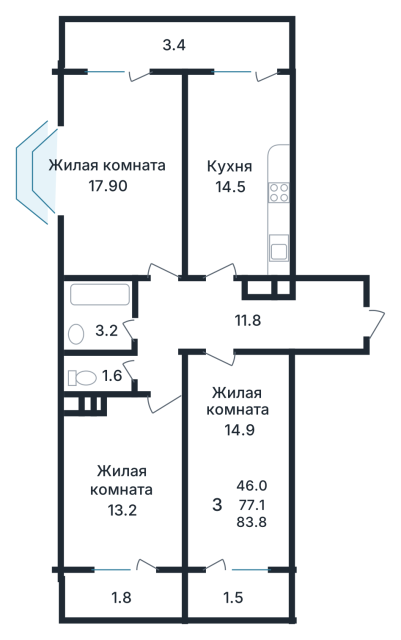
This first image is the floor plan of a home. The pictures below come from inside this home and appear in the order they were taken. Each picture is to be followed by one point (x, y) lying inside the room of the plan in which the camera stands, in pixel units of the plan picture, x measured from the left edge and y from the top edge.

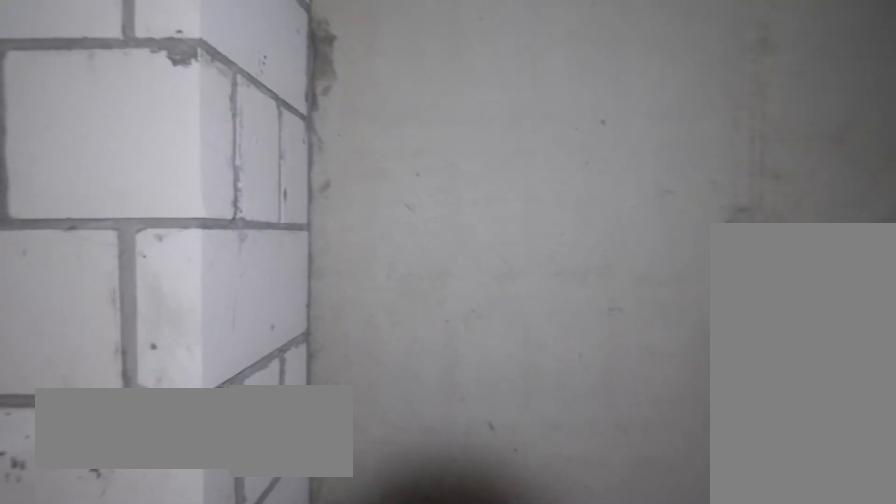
(236, 323)
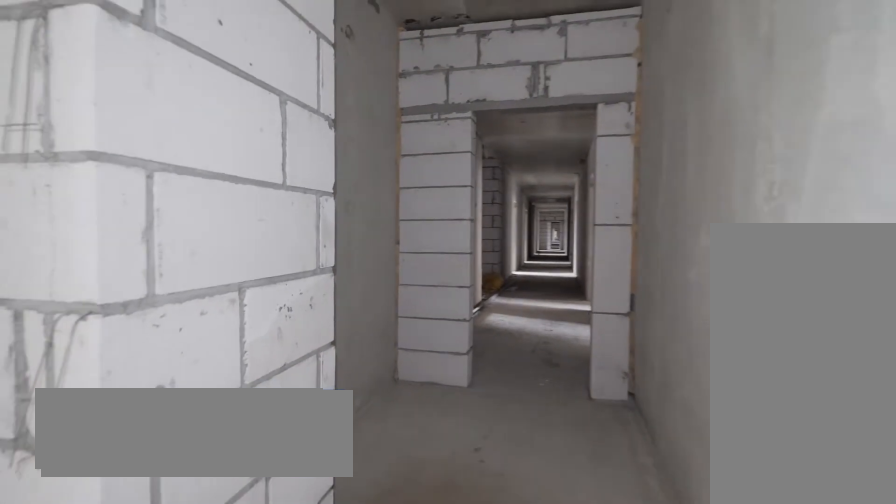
(236, 323)
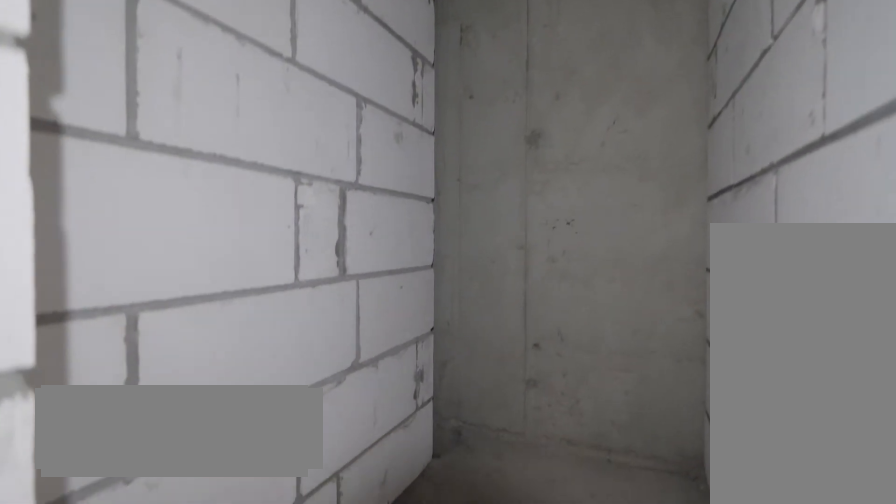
(100, 374)
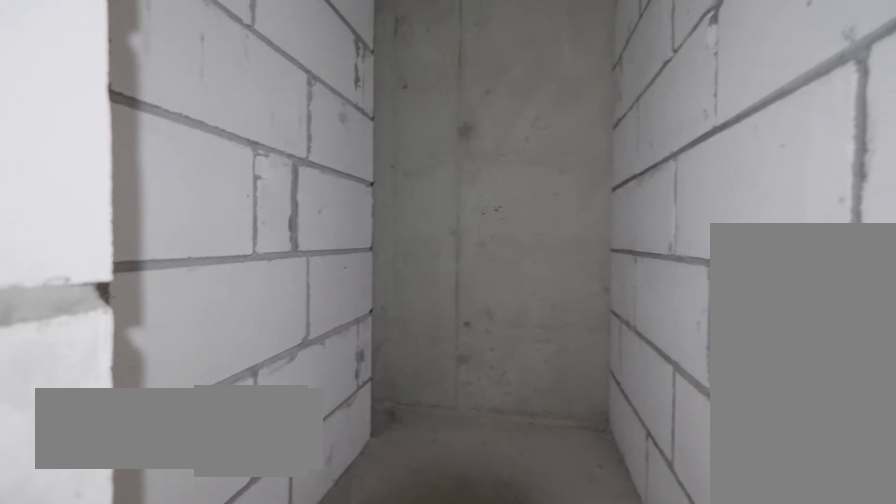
(100, 374)
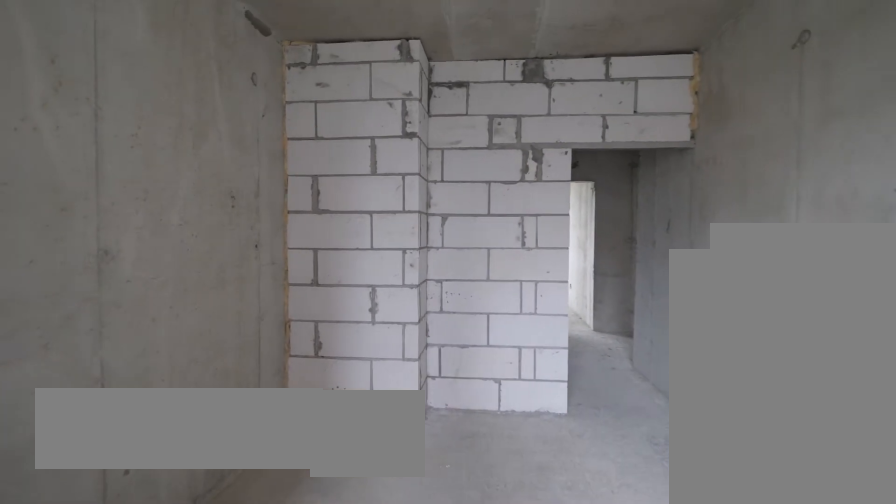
(126, 483)
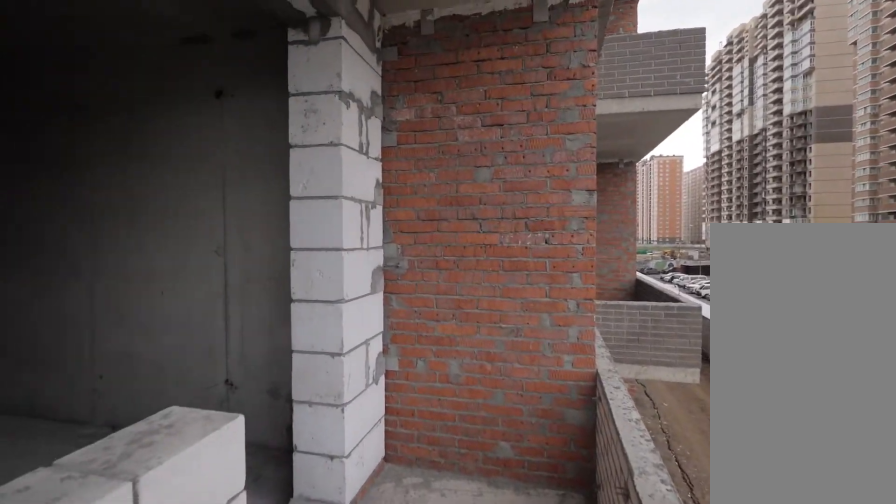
(124, 596)
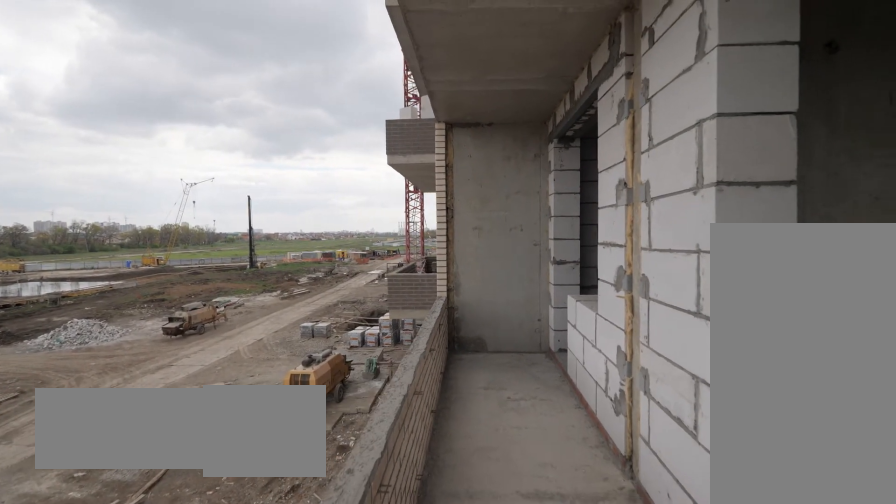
(176, 44)
